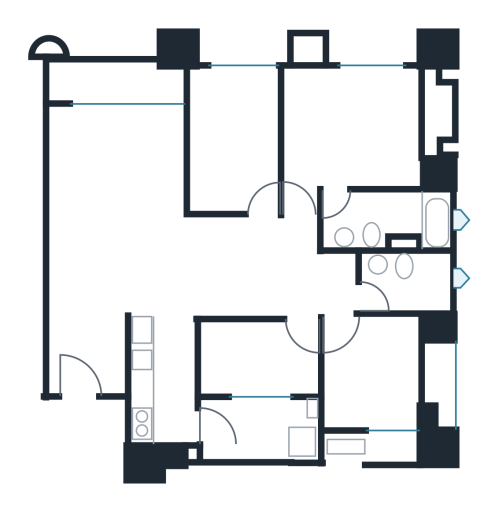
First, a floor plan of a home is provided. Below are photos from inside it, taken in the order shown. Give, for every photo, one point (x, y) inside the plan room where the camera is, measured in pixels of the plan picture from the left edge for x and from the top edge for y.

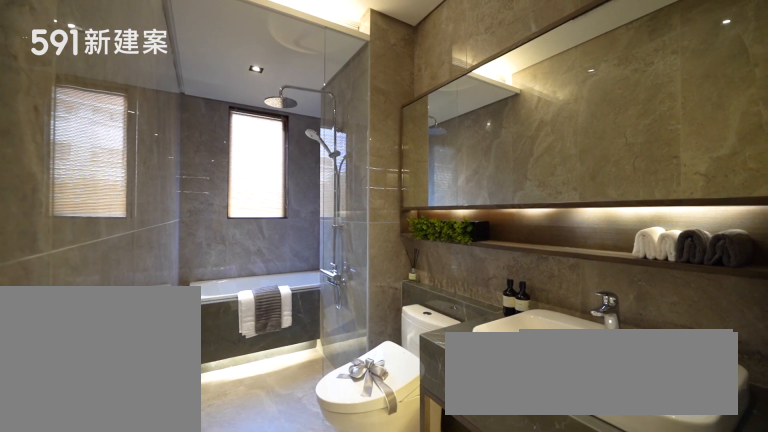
(395, 219)
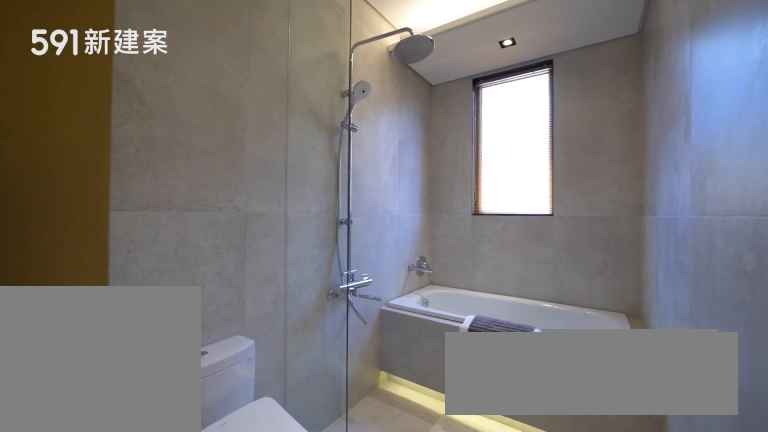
(411, 280)
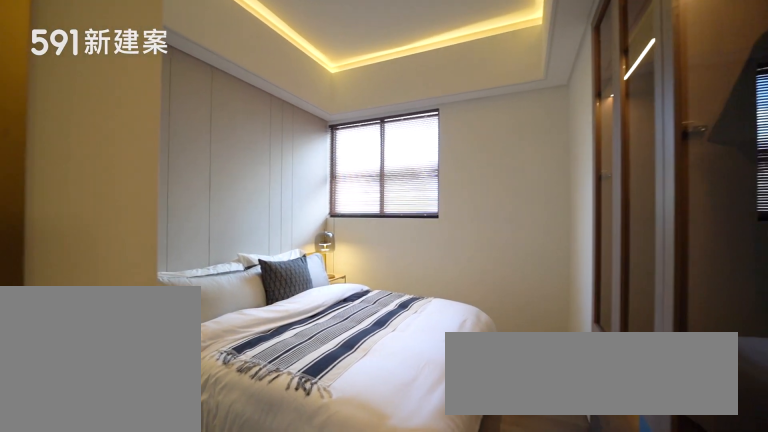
(371, 376)
